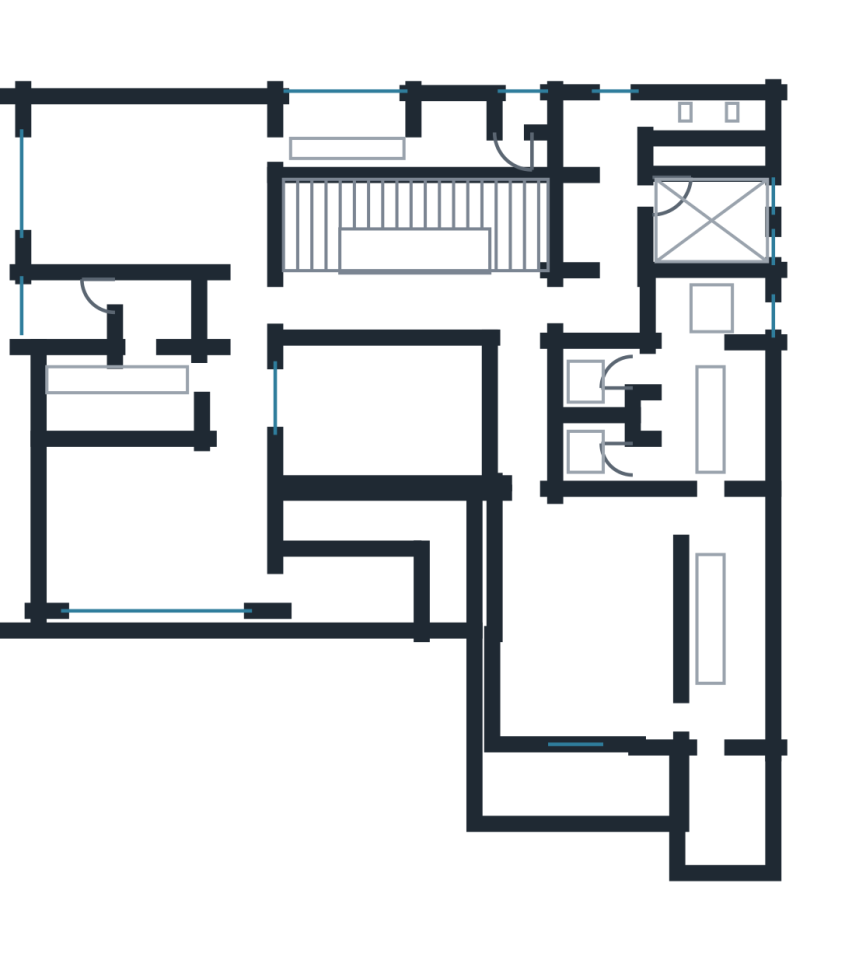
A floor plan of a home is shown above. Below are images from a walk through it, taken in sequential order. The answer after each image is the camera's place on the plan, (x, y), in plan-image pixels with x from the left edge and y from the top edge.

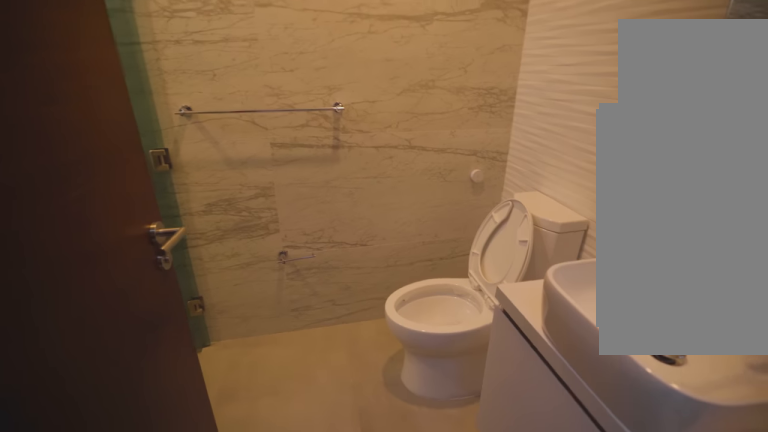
(142, 384)
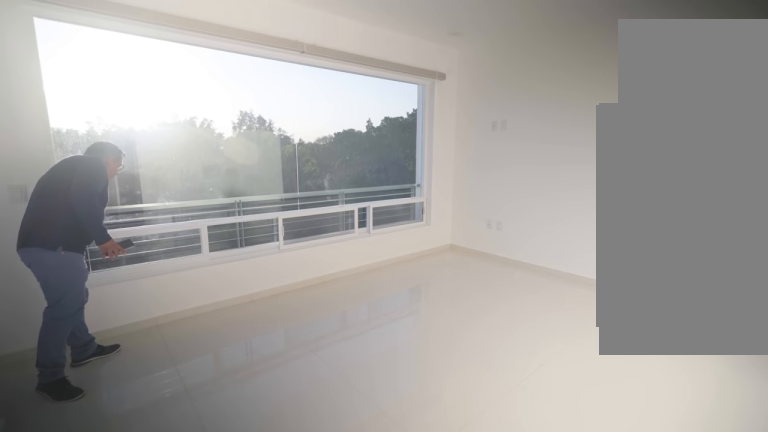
(236, 449)
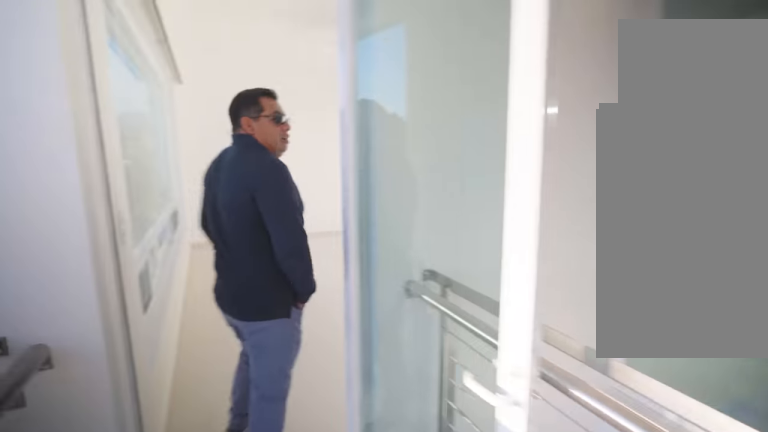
(307, 590)
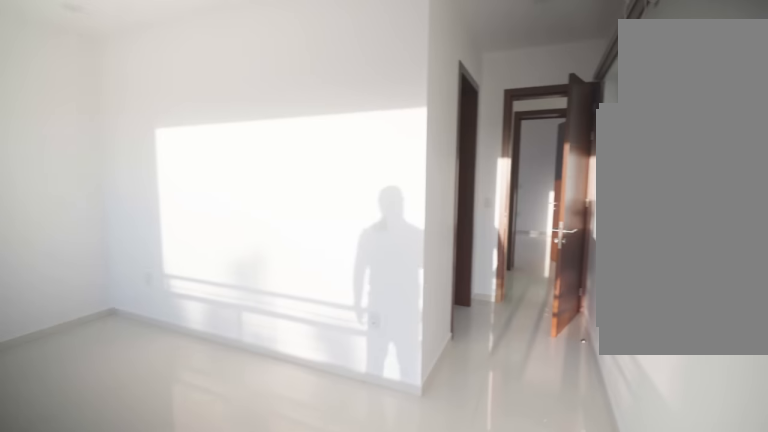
(225, 534)
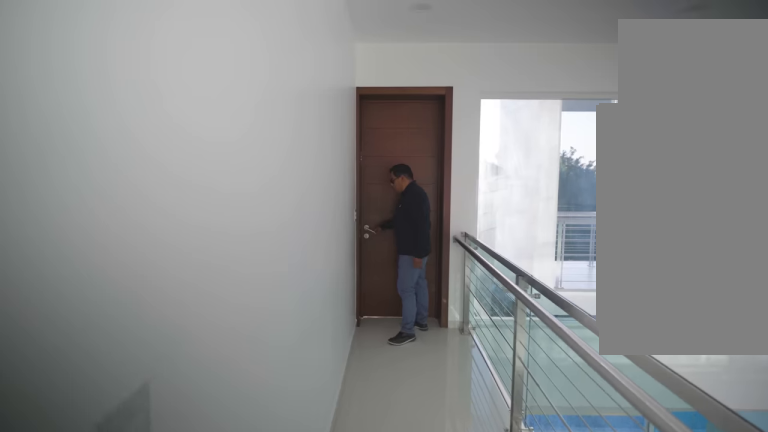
(524, 456)
